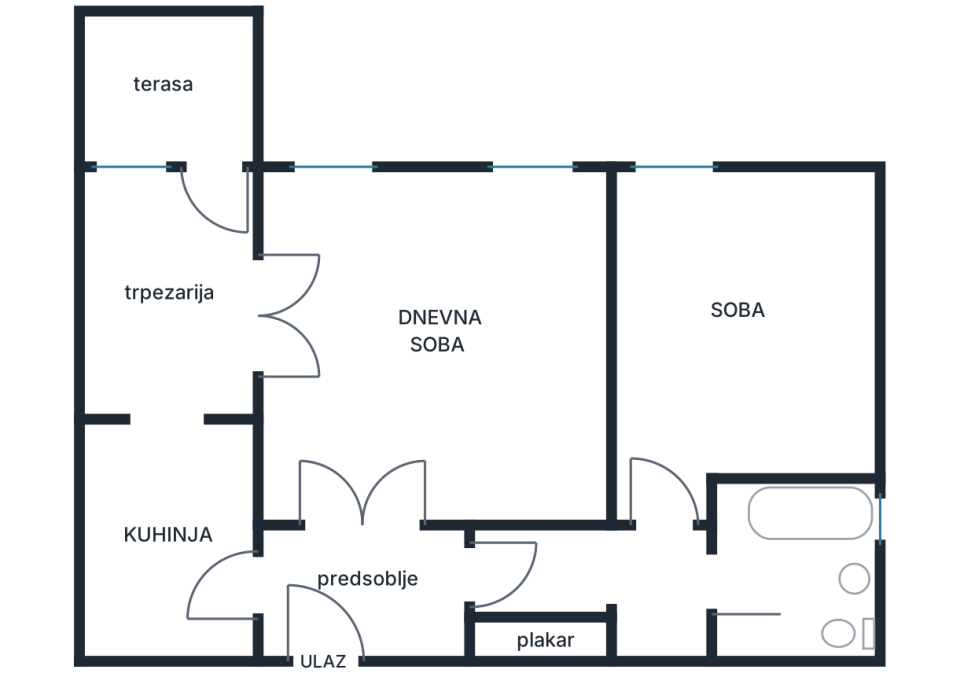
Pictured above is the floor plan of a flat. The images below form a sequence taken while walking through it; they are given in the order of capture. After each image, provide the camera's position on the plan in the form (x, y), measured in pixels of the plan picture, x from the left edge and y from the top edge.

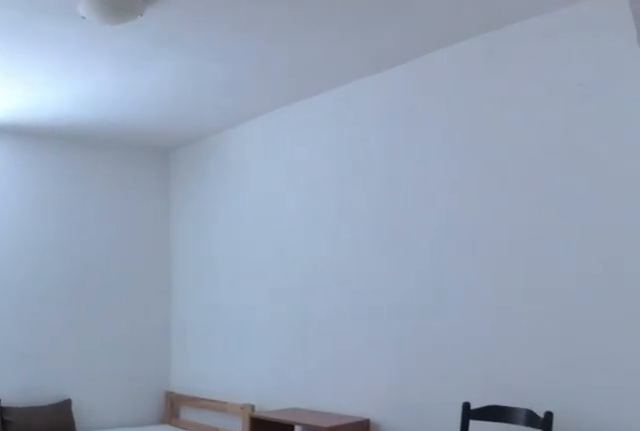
(666, 522)
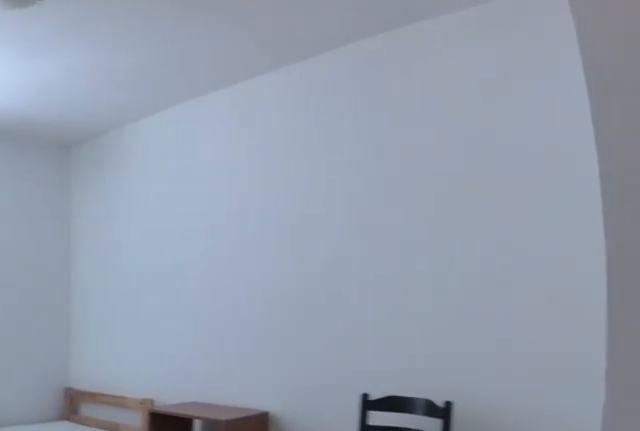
(663, 512)
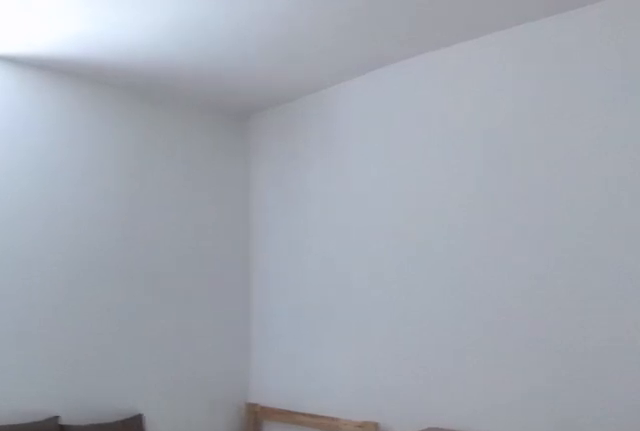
(667, 443)
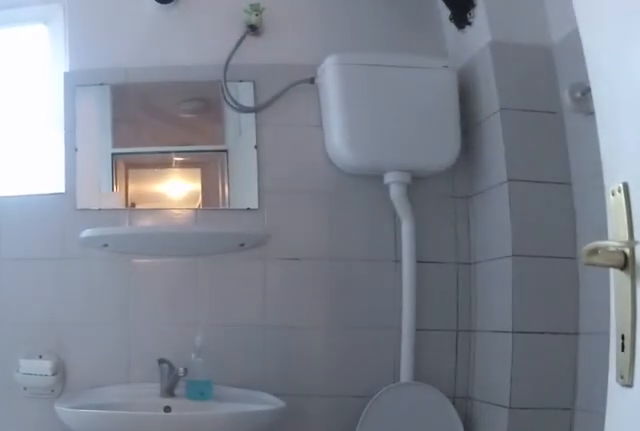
(702, 581)
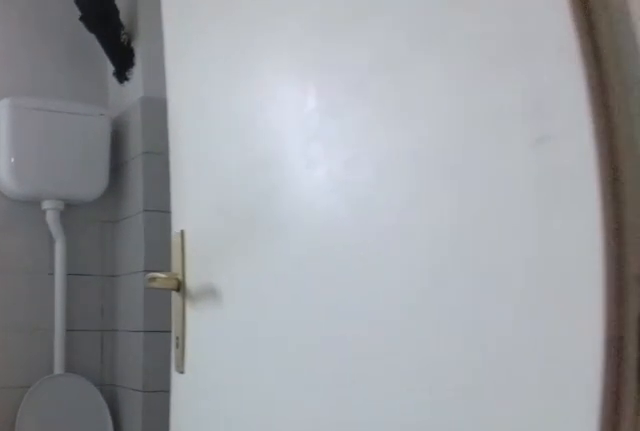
(691, 555)
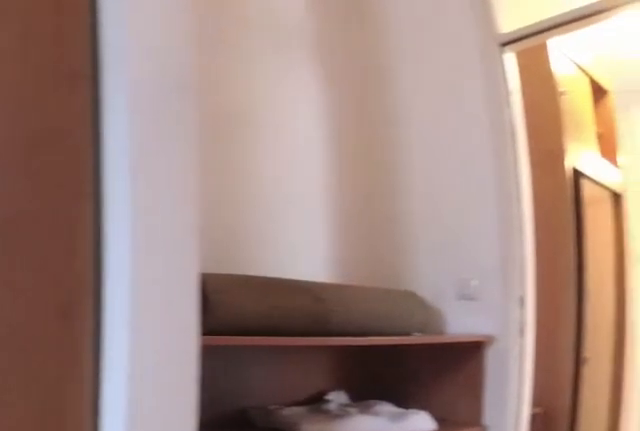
(685, 525)
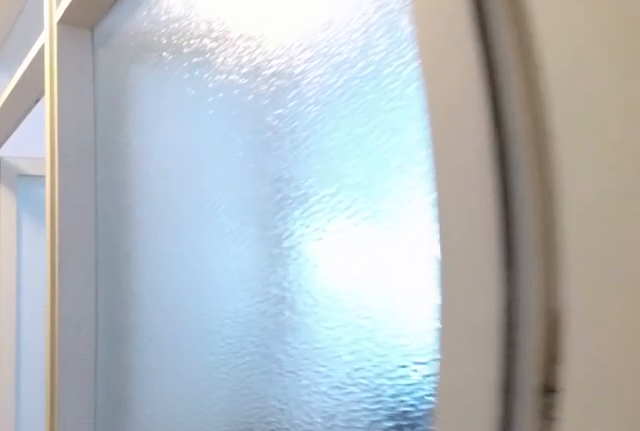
(528, 564)
